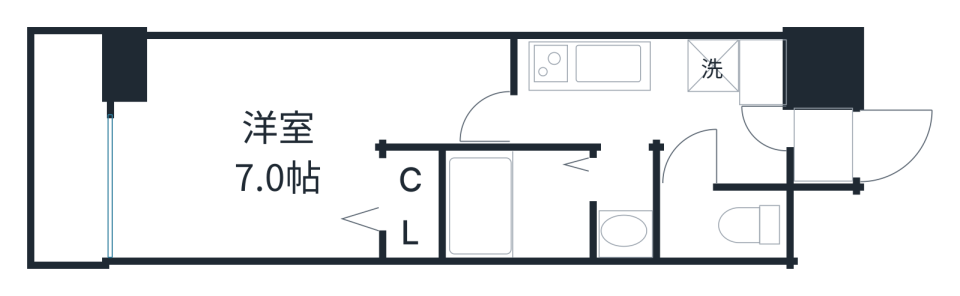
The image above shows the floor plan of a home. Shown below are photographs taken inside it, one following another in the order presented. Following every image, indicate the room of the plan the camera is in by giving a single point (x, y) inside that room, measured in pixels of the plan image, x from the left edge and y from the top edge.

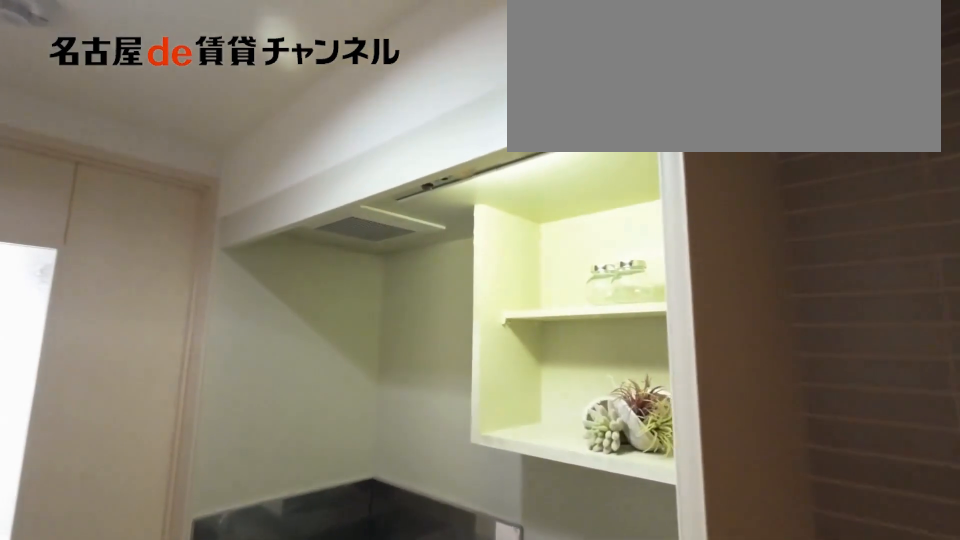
(704, 69)
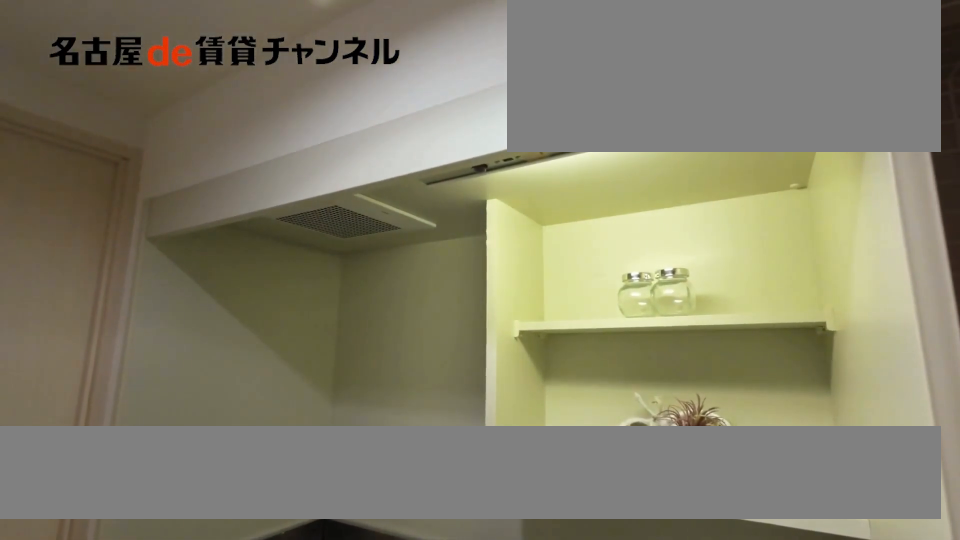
(601, 65)
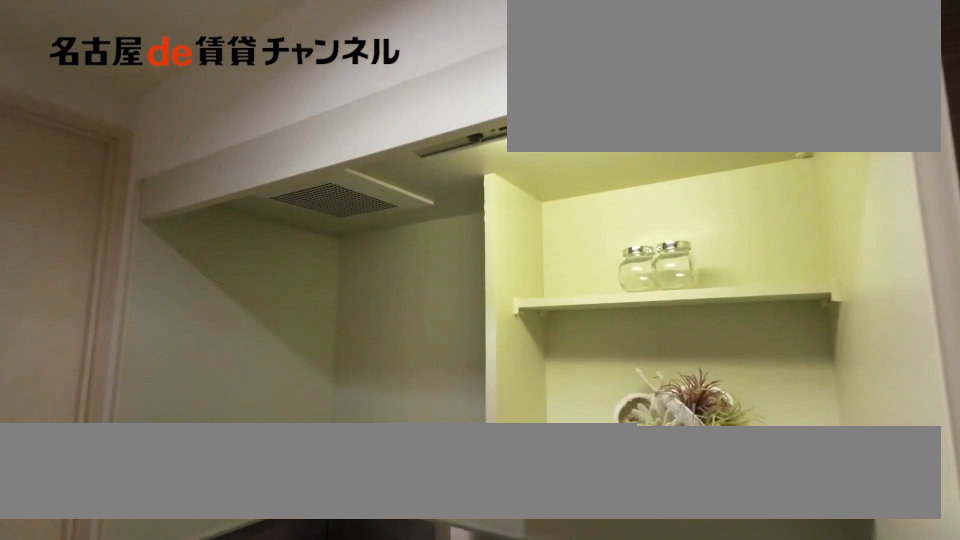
(601, 65)
